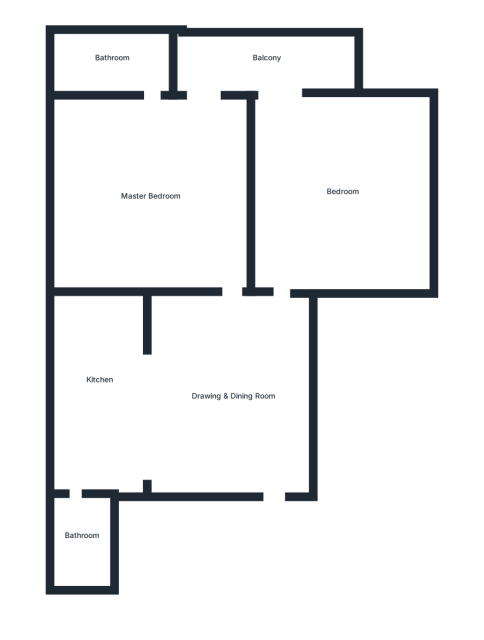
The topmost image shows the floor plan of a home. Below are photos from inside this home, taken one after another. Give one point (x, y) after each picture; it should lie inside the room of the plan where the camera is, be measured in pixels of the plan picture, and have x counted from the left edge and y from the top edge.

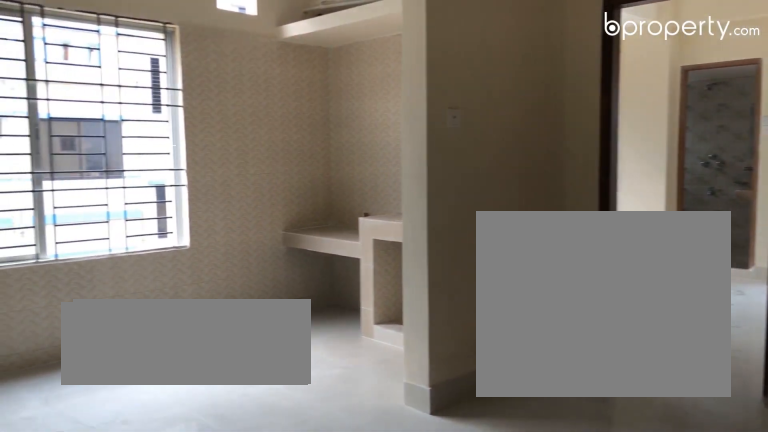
(220, 384)
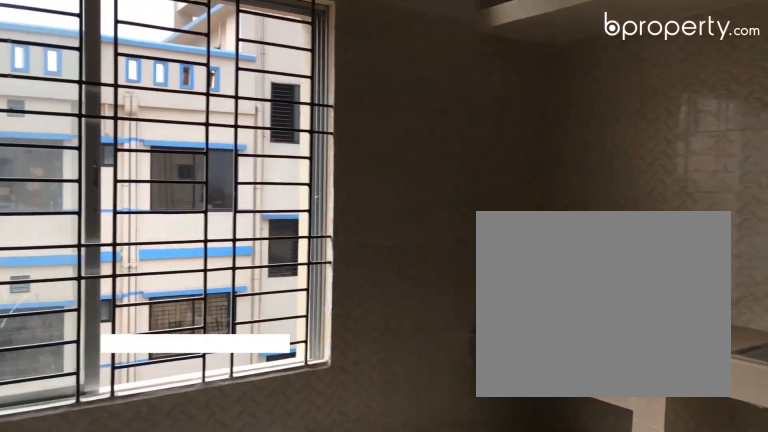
(96, 377)
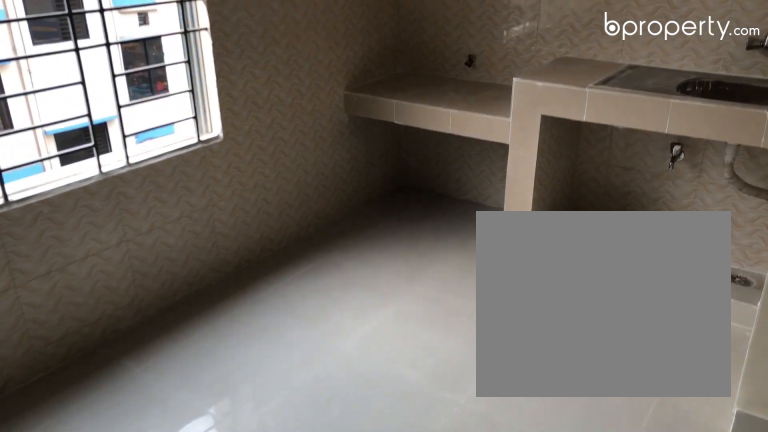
(96, 377)
